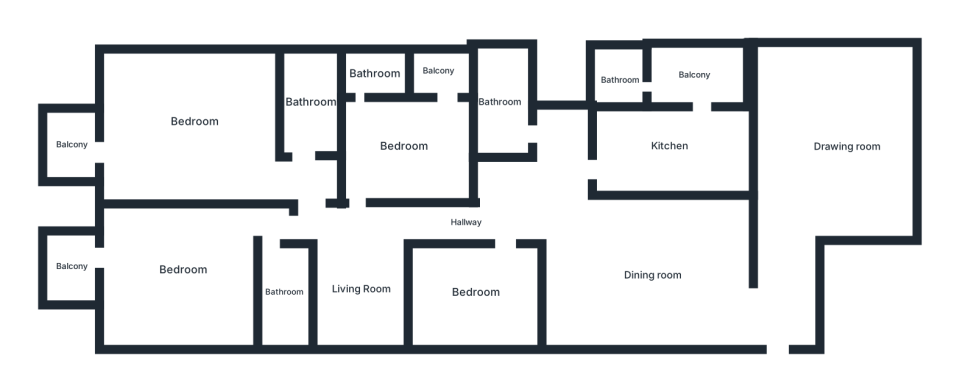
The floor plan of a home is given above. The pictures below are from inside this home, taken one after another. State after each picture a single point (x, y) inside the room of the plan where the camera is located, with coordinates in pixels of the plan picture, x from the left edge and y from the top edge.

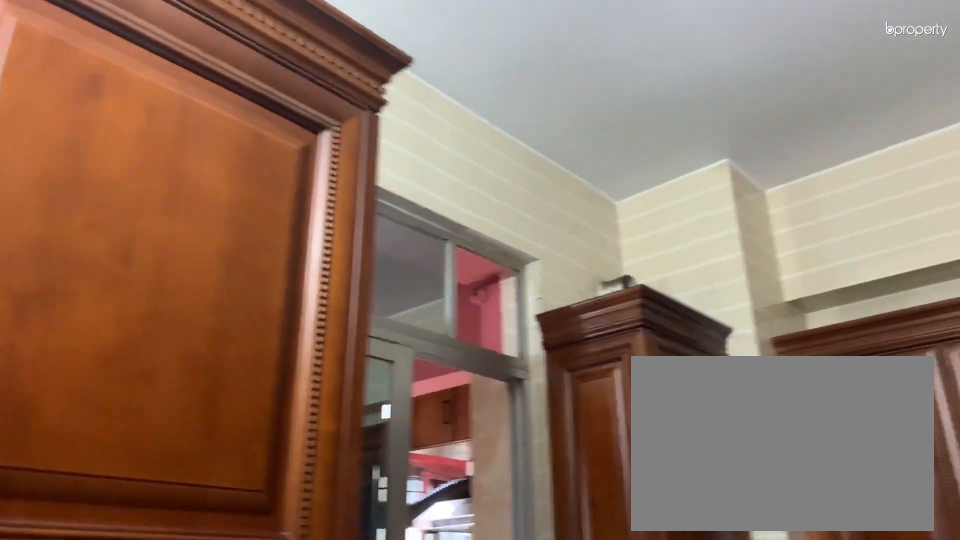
(666, 146)
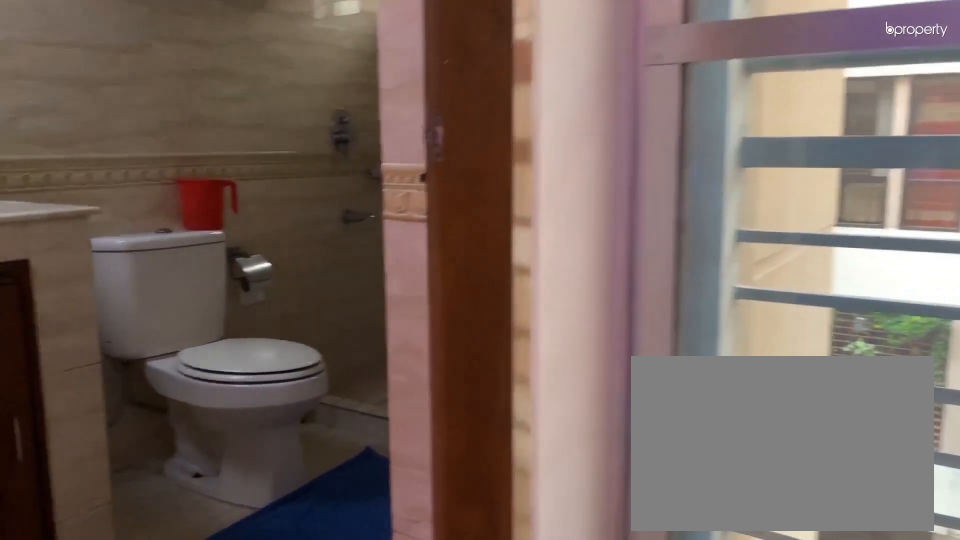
(501, 102)
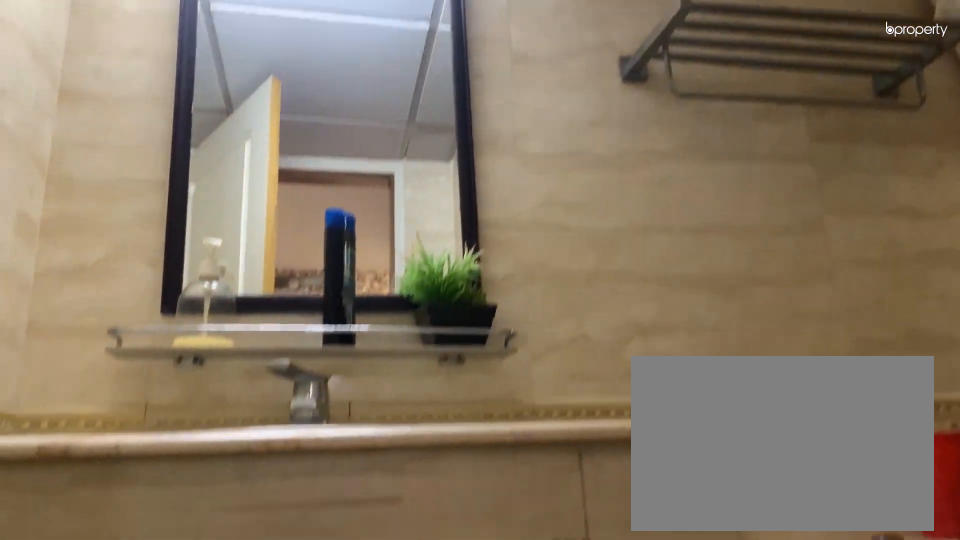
(501, 102)
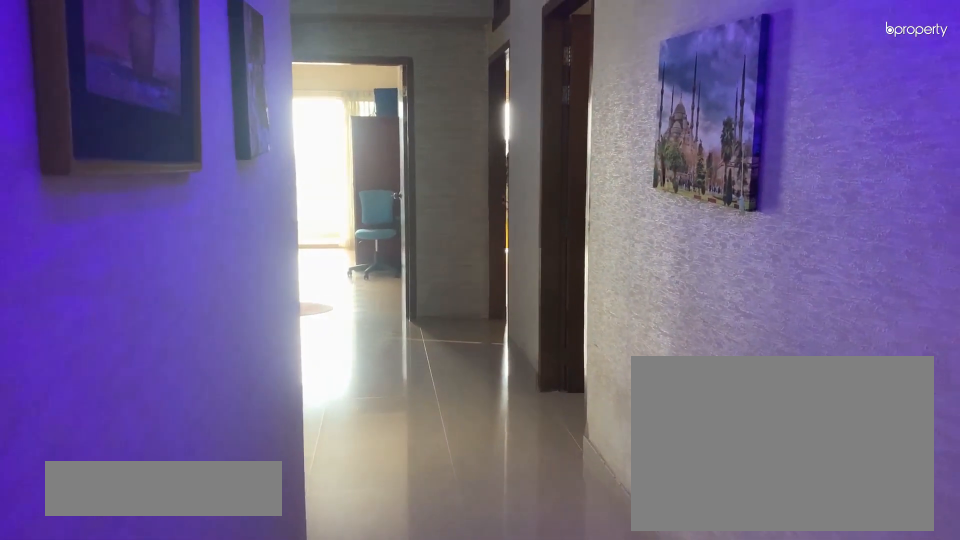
(467, 223)
